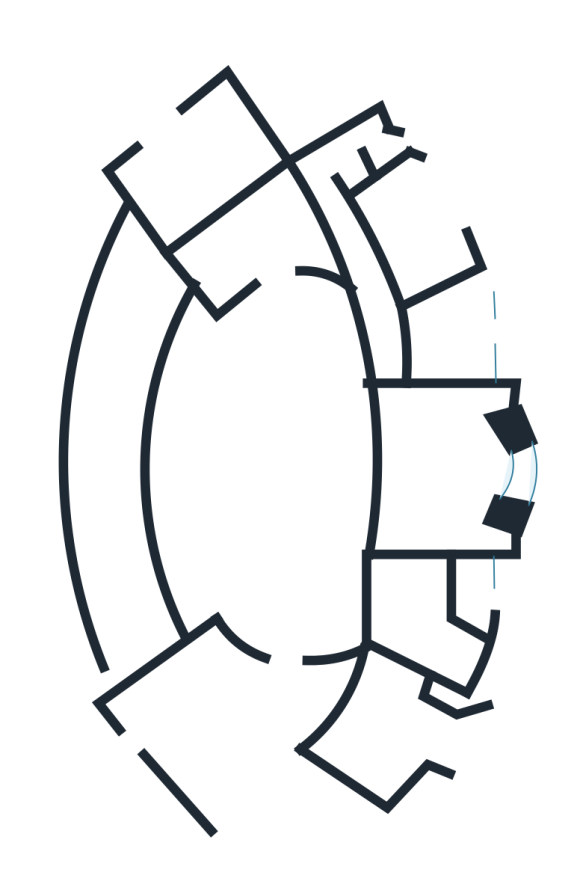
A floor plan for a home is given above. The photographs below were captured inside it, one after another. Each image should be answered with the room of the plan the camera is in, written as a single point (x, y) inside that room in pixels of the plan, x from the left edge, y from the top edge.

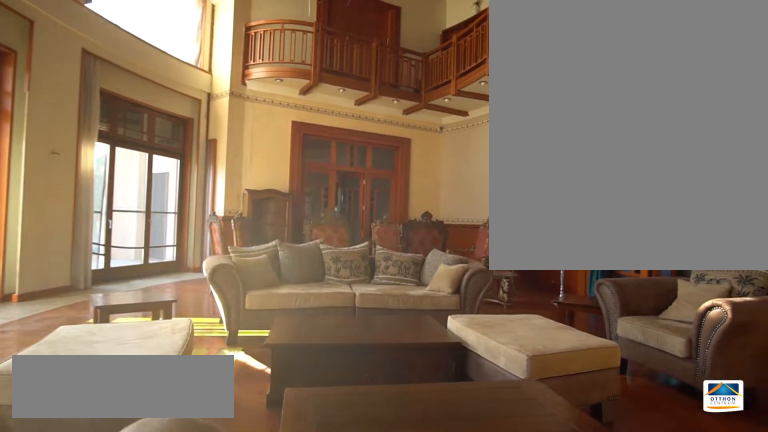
(286, 464)
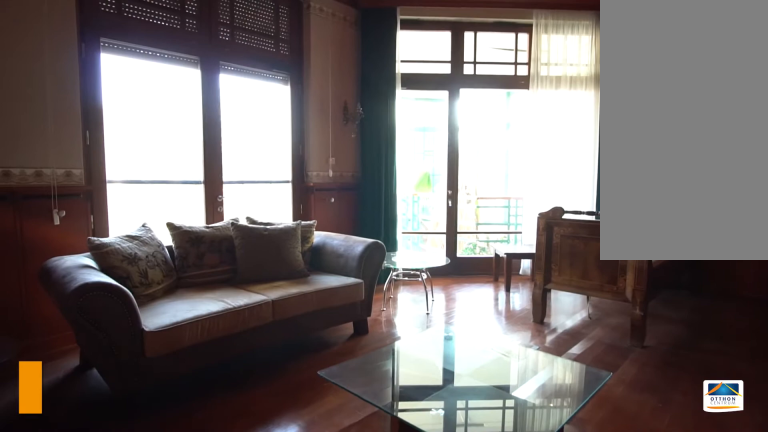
(274, 229)
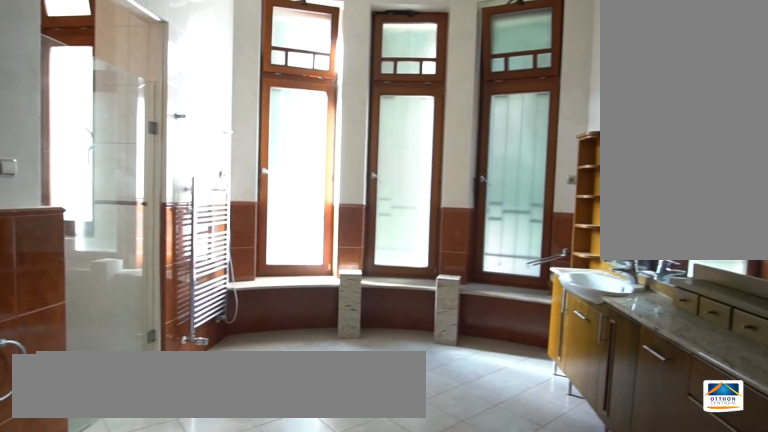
(416, 223)
